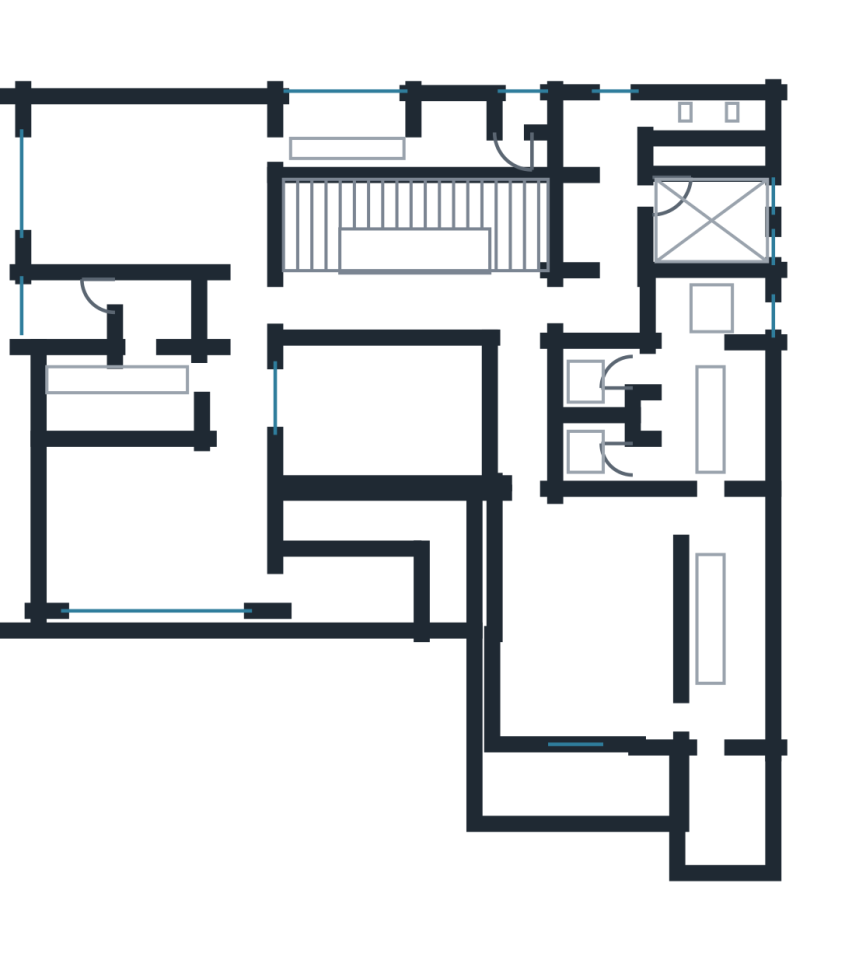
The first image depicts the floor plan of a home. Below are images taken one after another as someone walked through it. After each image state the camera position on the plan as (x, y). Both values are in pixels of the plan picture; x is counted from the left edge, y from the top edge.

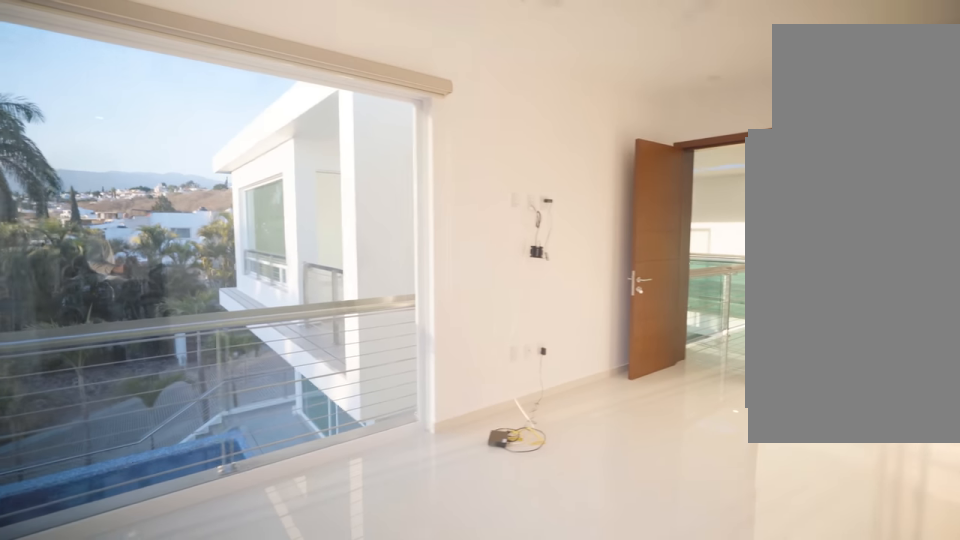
(615, 748)
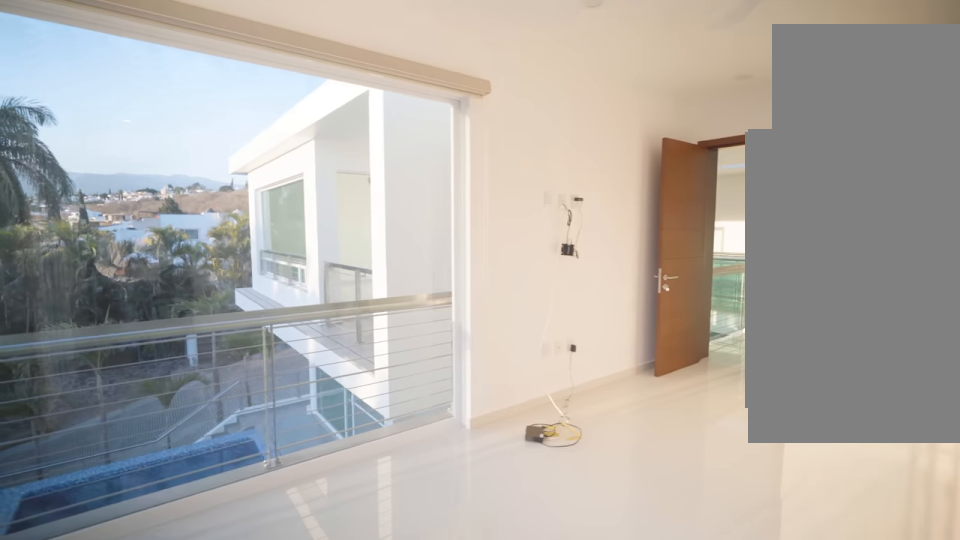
(614, 779)
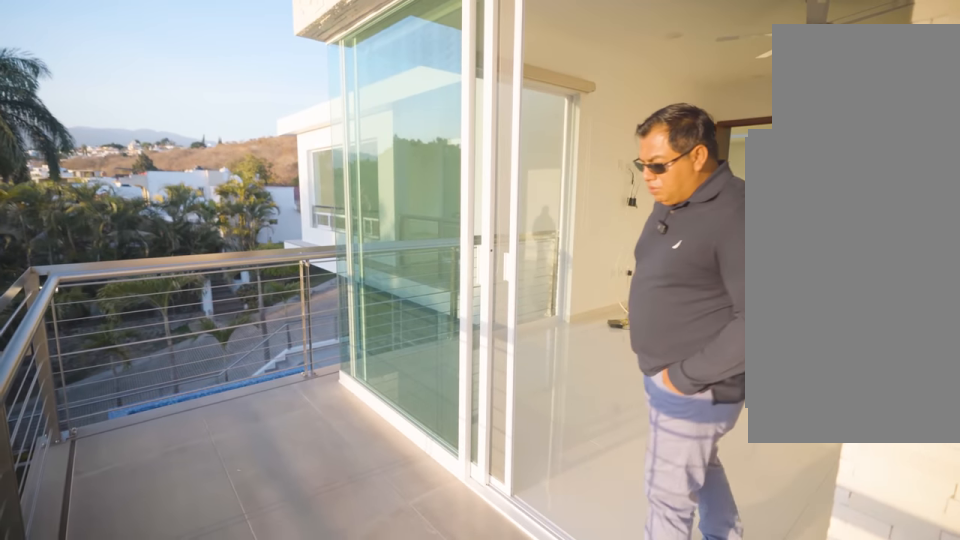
(614, 779)
